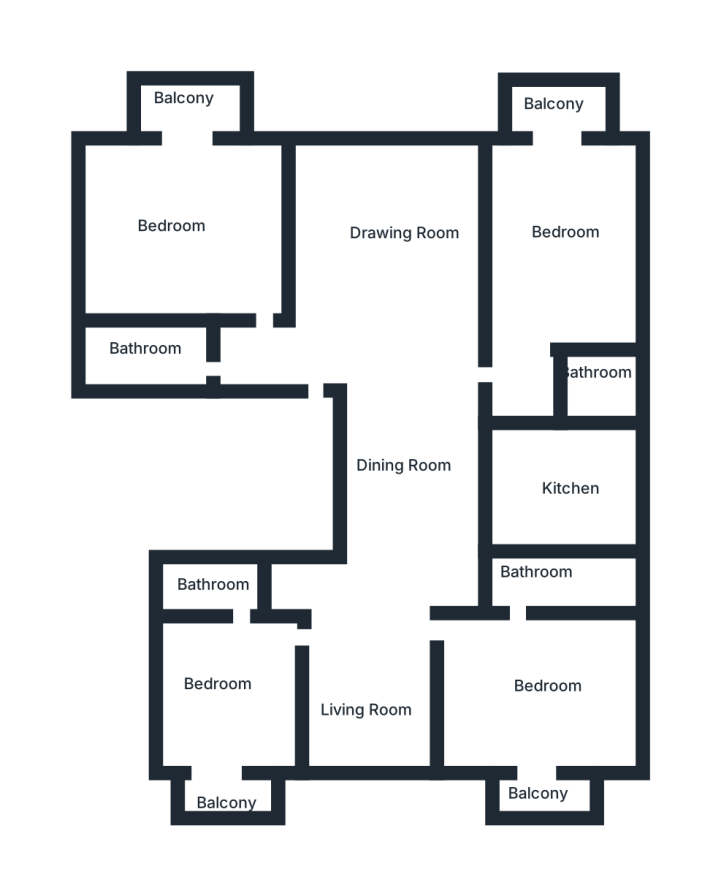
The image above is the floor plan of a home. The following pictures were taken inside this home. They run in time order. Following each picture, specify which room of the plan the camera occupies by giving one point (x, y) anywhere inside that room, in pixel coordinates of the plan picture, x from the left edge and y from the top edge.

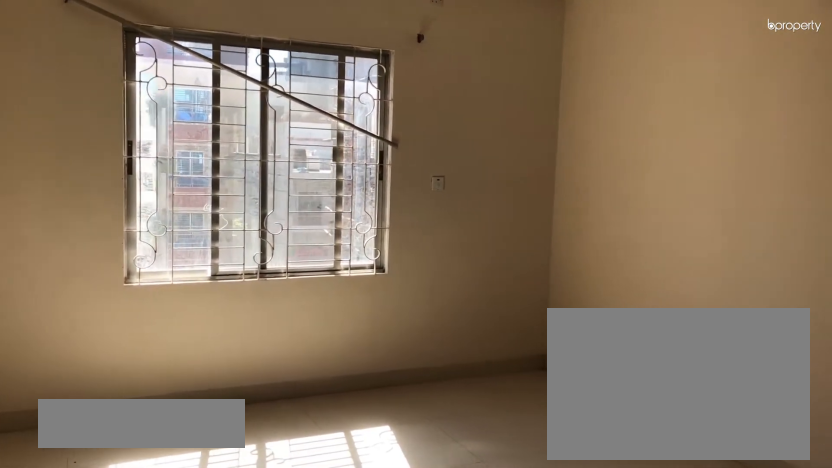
(408, 348)
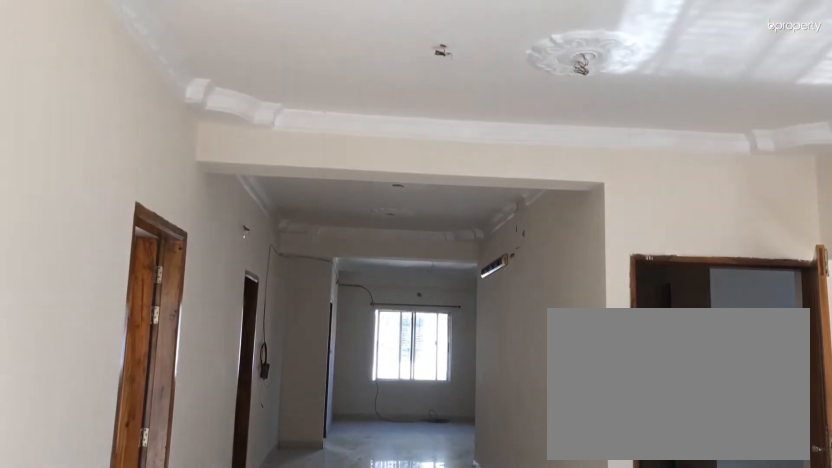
(384, 615)
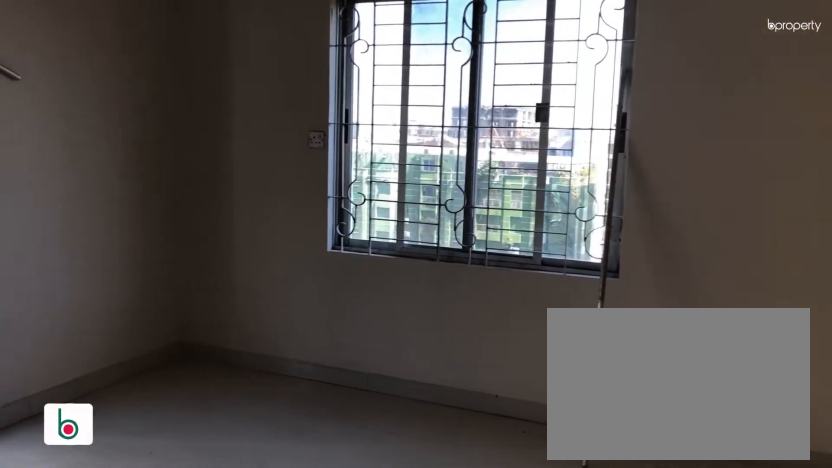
(234, 700)
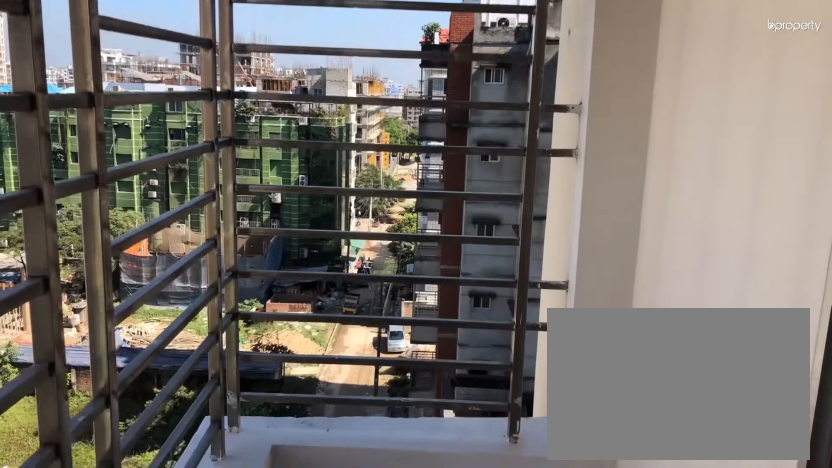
(230, 787)
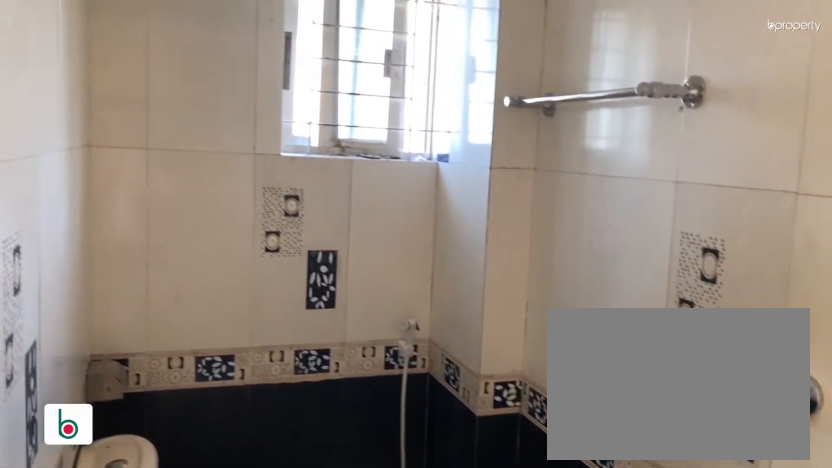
(214, 584)
